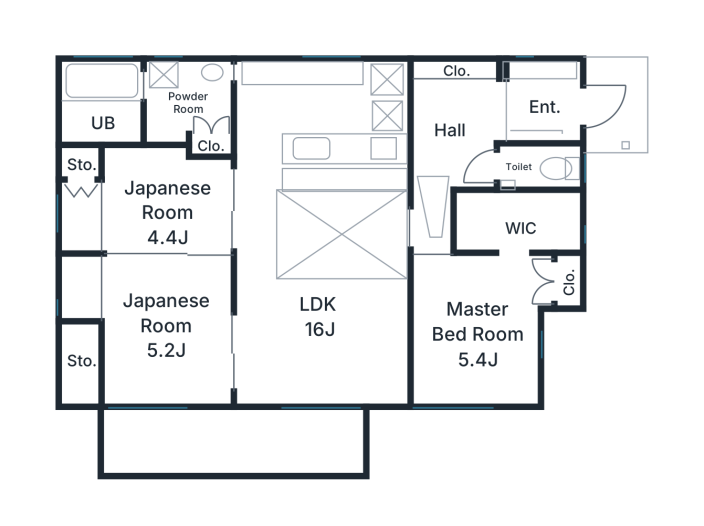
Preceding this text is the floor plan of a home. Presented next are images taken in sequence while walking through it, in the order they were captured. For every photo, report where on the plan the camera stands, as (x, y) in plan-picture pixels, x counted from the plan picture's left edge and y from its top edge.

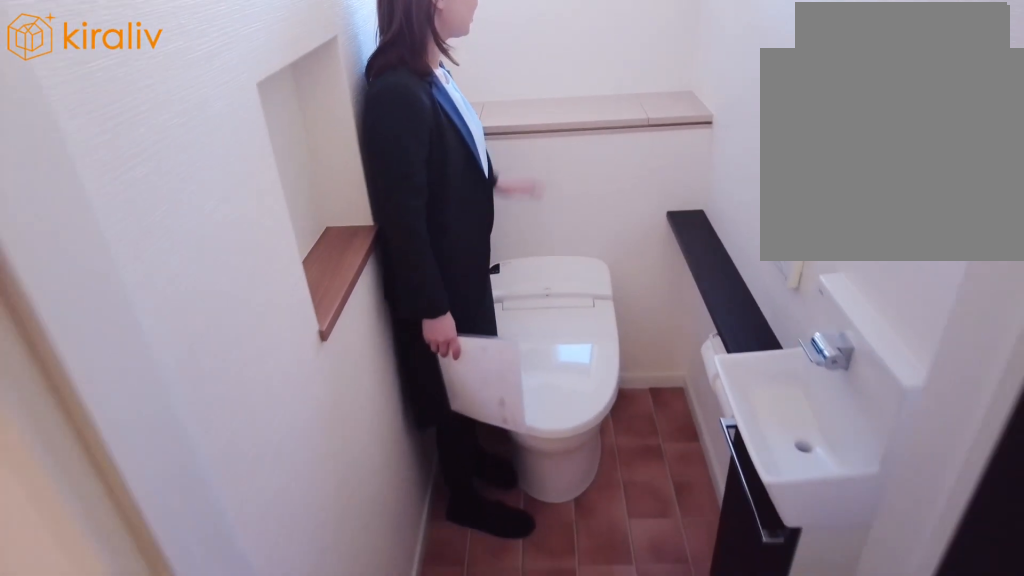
(491, 178)
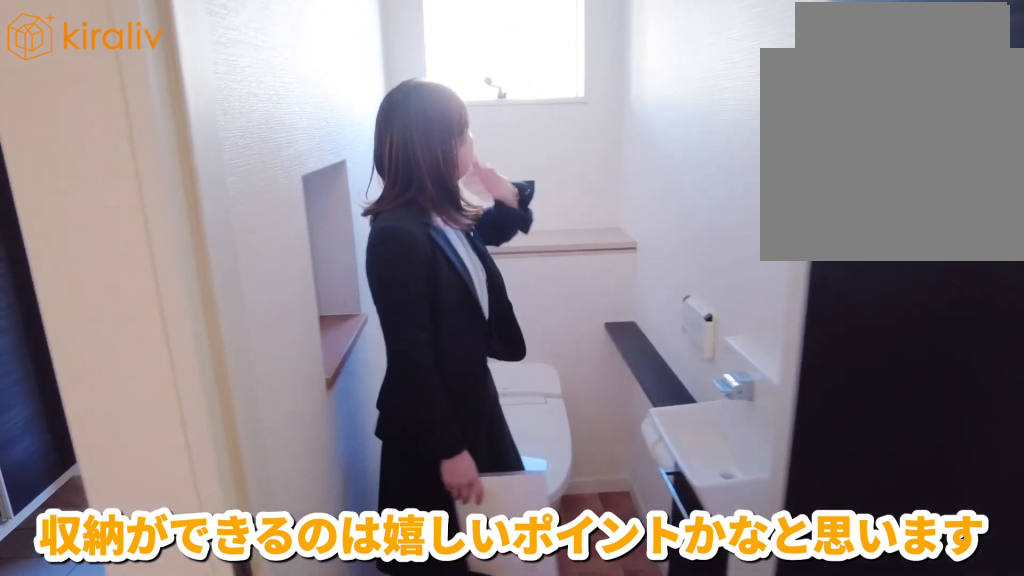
(487, 177)
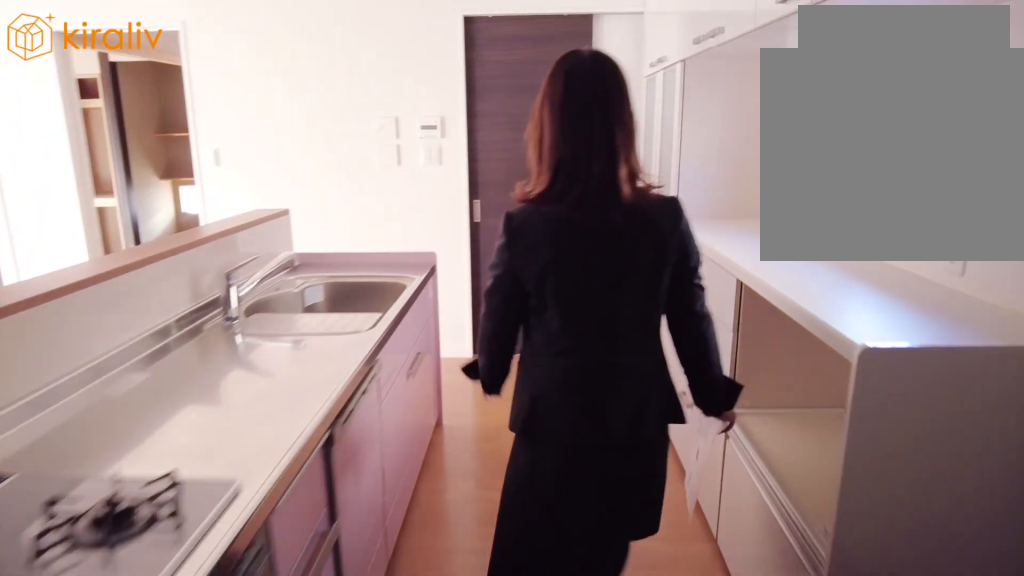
(359, 131)
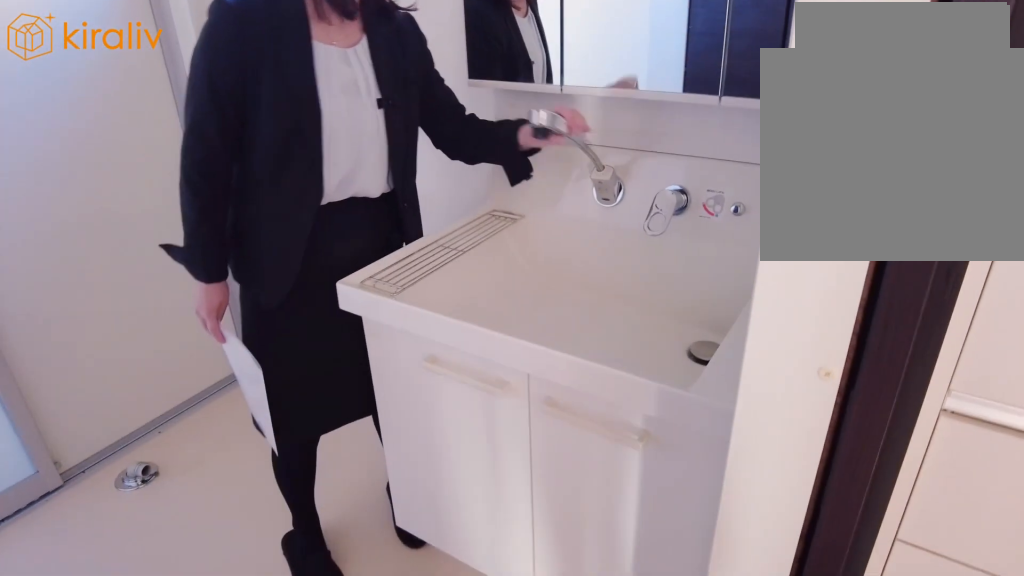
(188, 122)
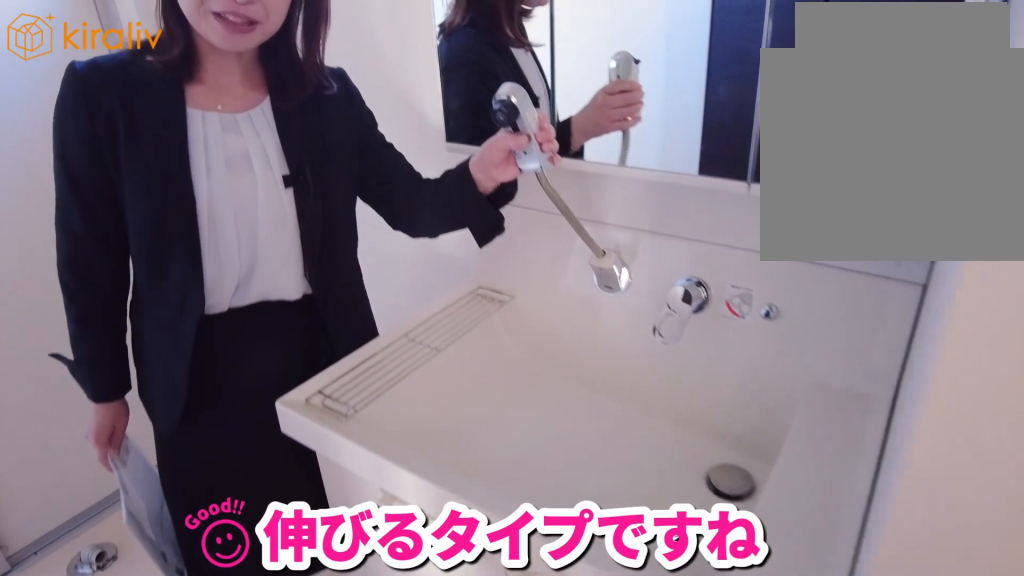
(188, 123)
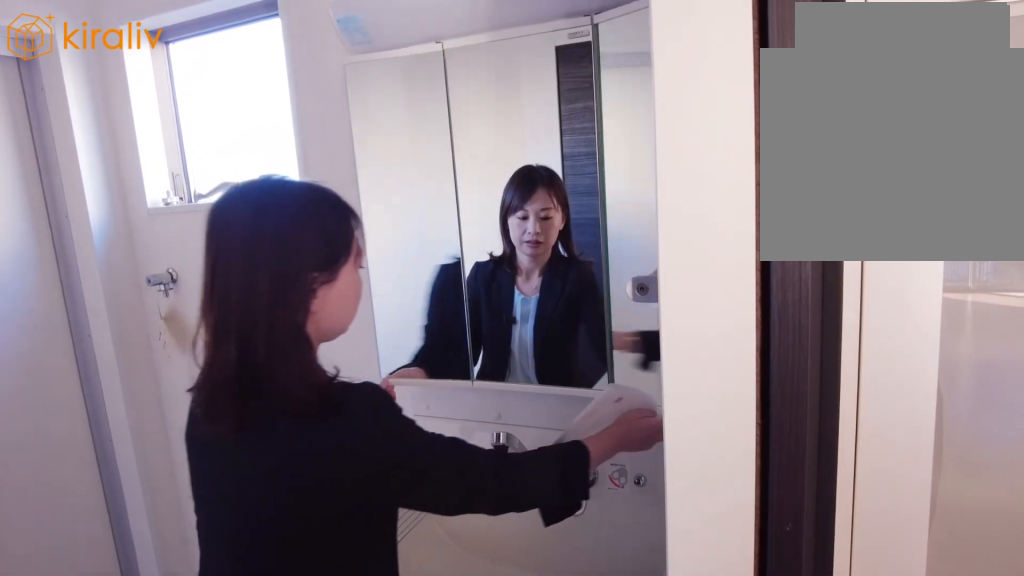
(175, 125)
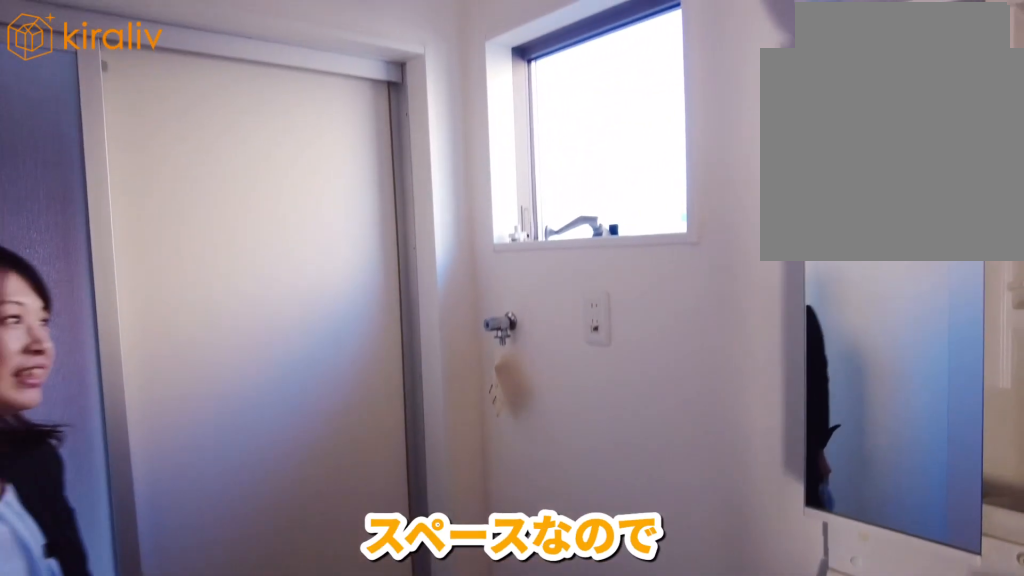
(164, 123)
